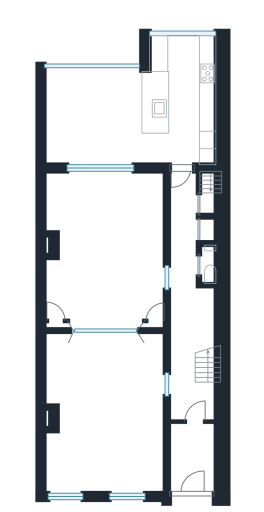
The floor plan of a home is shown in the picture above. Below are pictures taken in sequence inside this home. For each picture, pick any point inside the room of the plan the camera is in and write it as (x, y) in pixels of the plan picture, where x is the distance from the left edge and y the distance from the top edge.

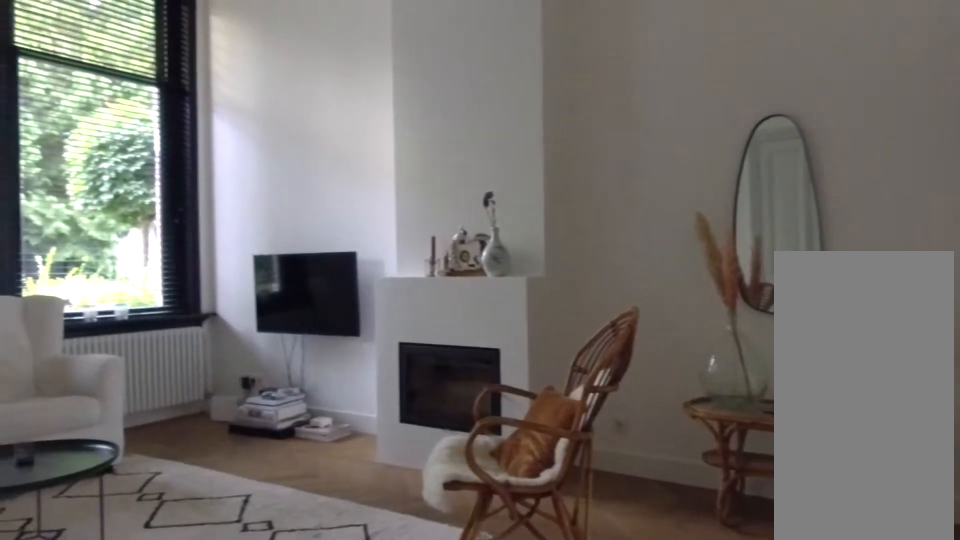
(105, 413)
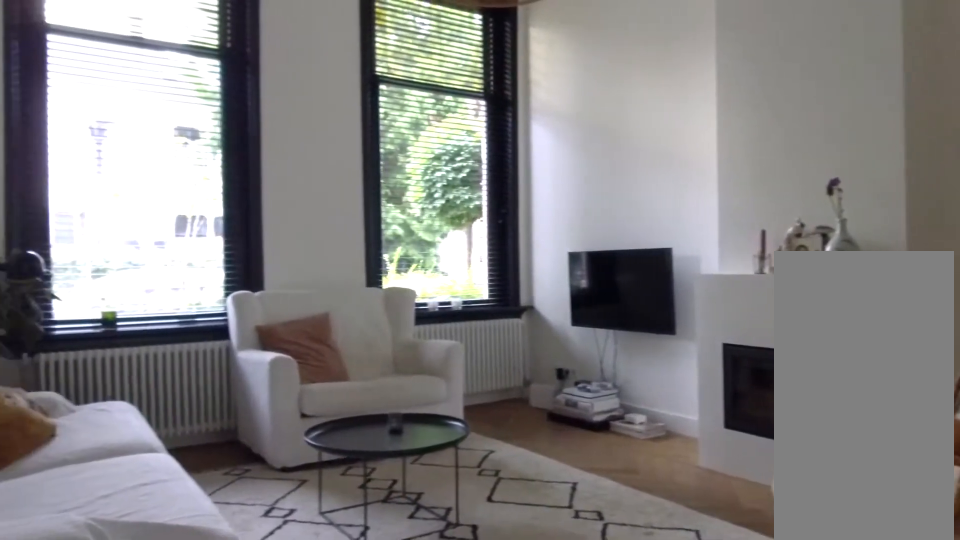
(105, 413)
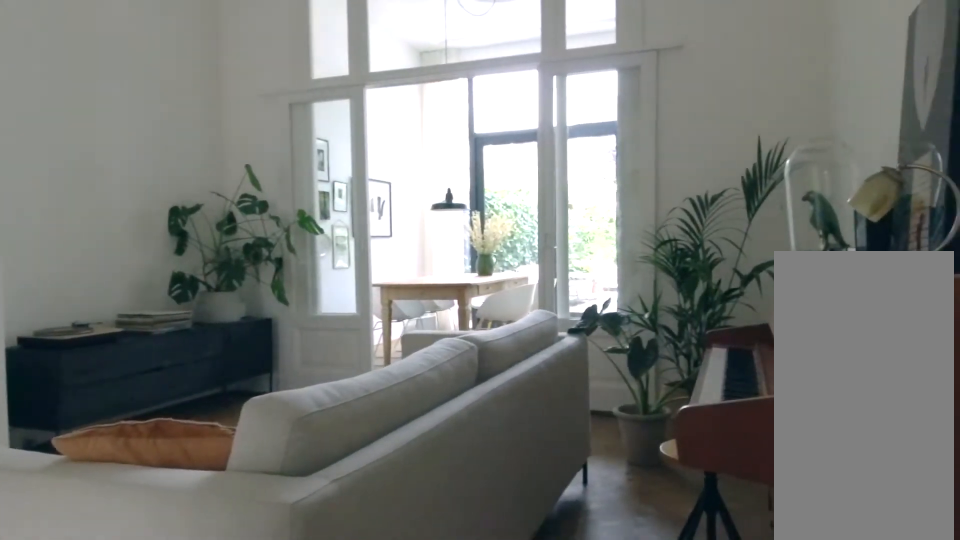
(105, 248)
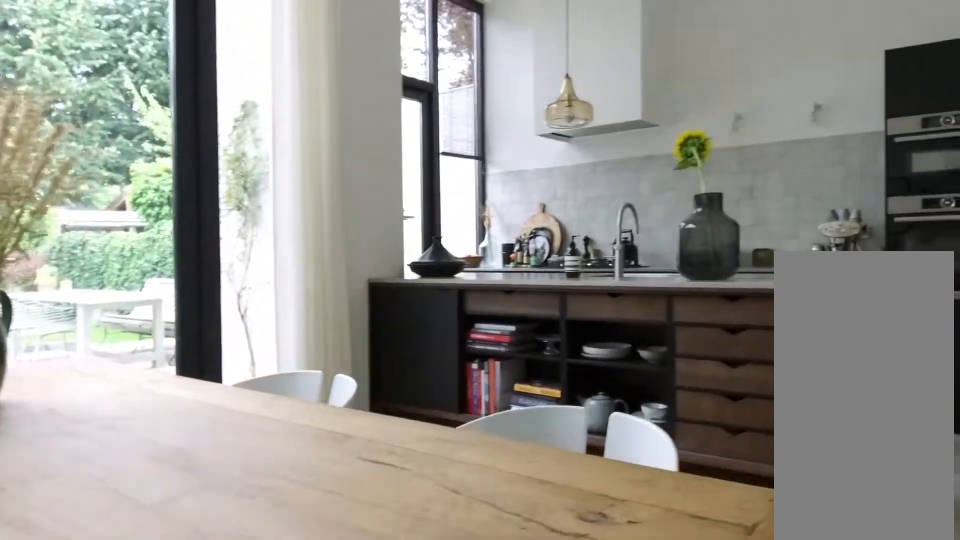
(122, 113)
